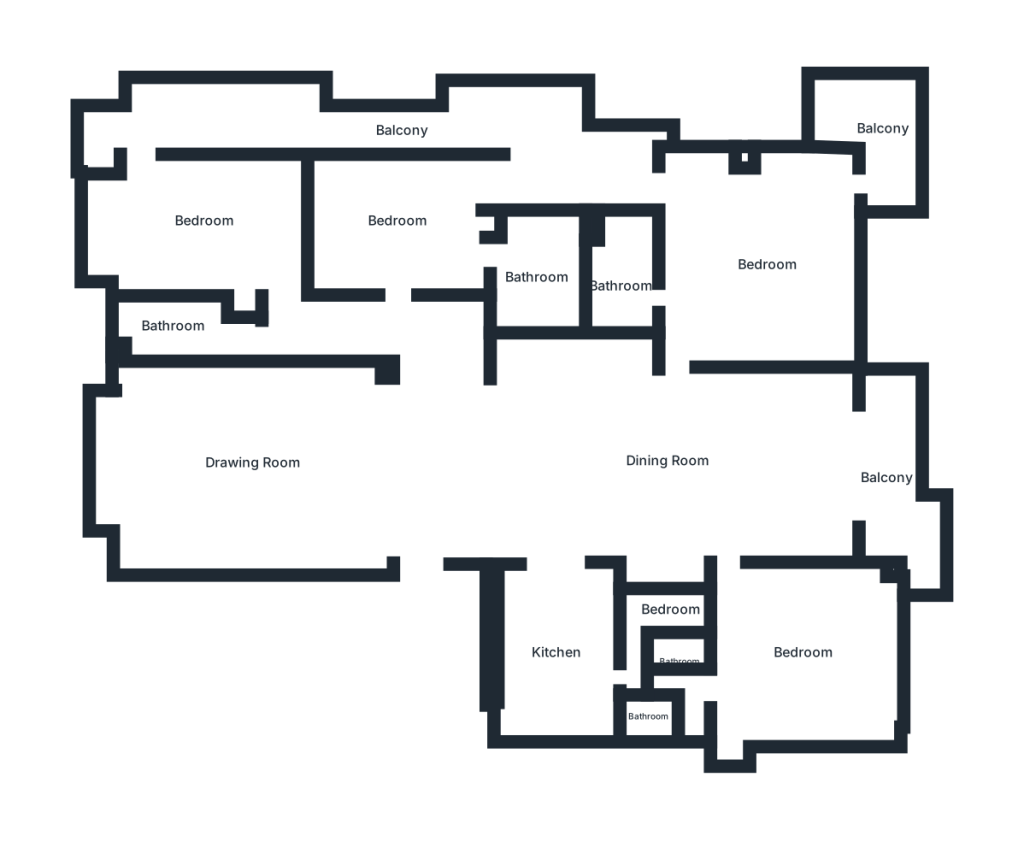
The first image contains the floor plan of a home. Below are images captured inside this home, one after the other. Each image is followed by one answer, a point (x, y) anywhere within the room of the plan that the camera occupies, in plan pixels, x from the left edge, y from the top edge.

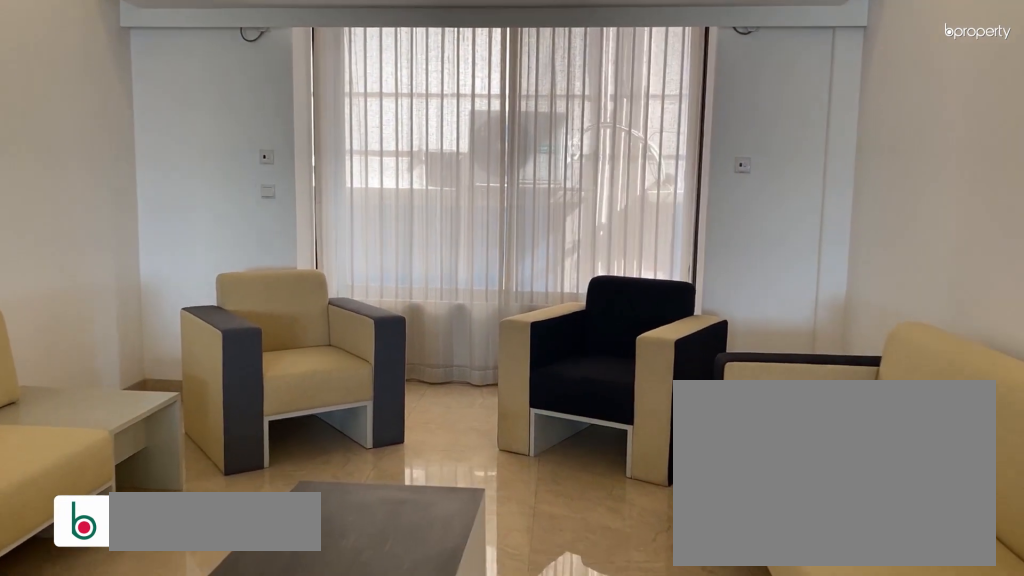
(256, 471)
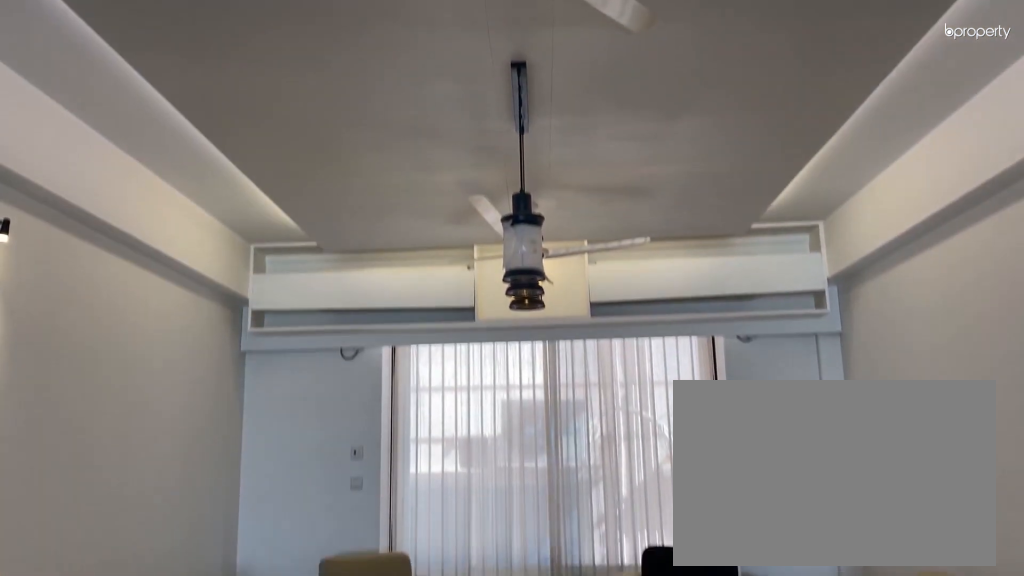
(256, 471)
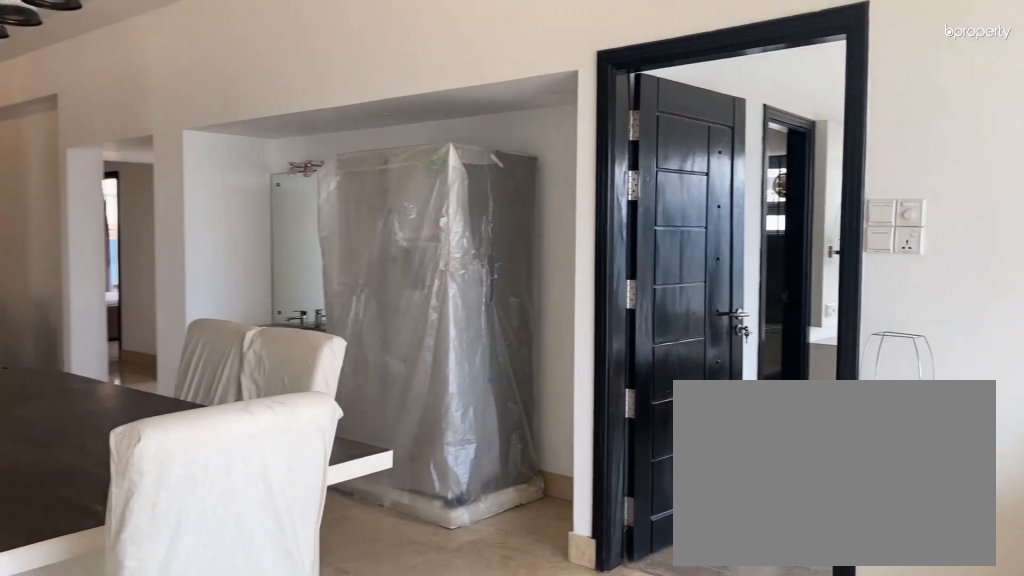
(663, 461)
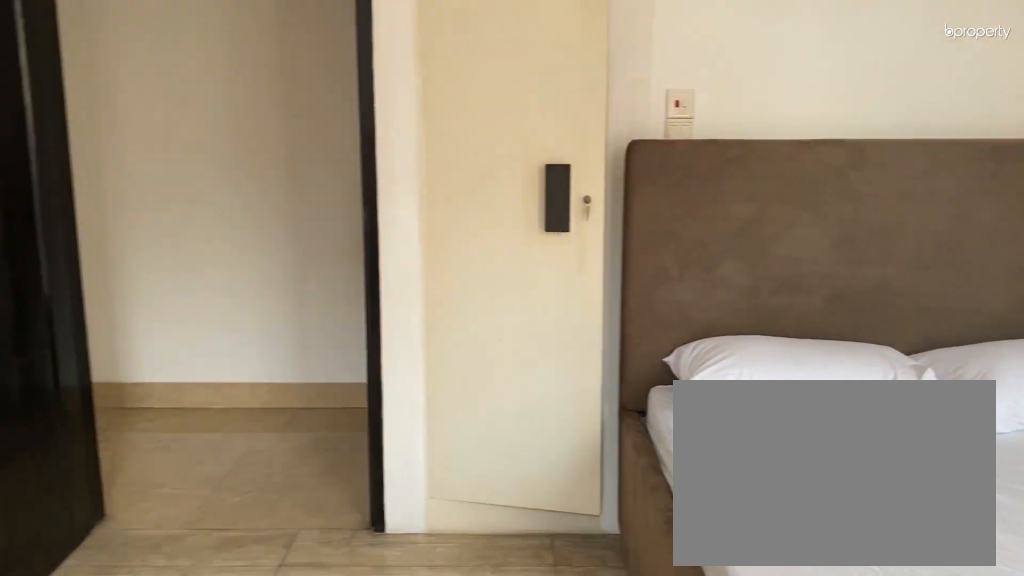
(202, 225)
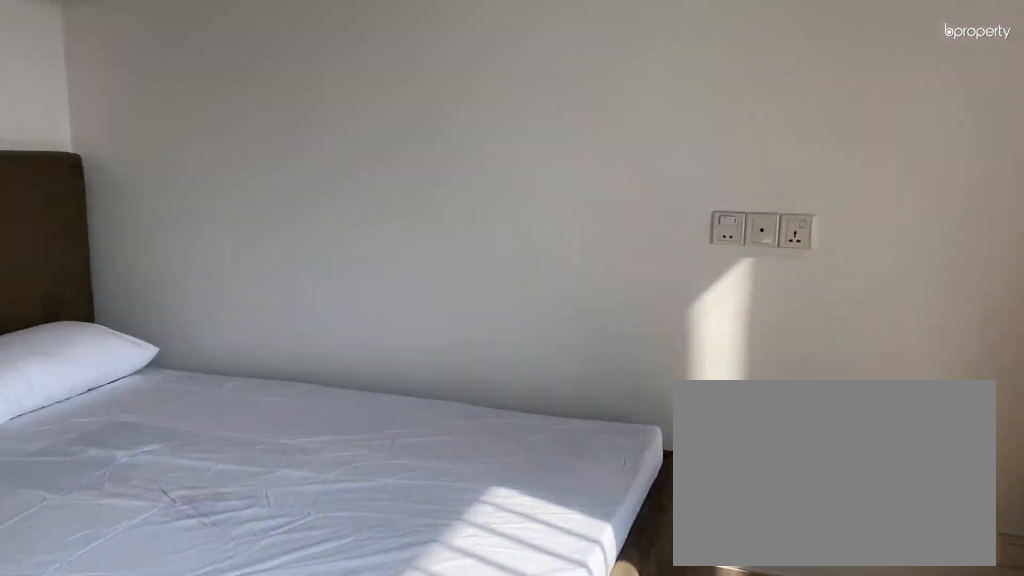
(395, 220)
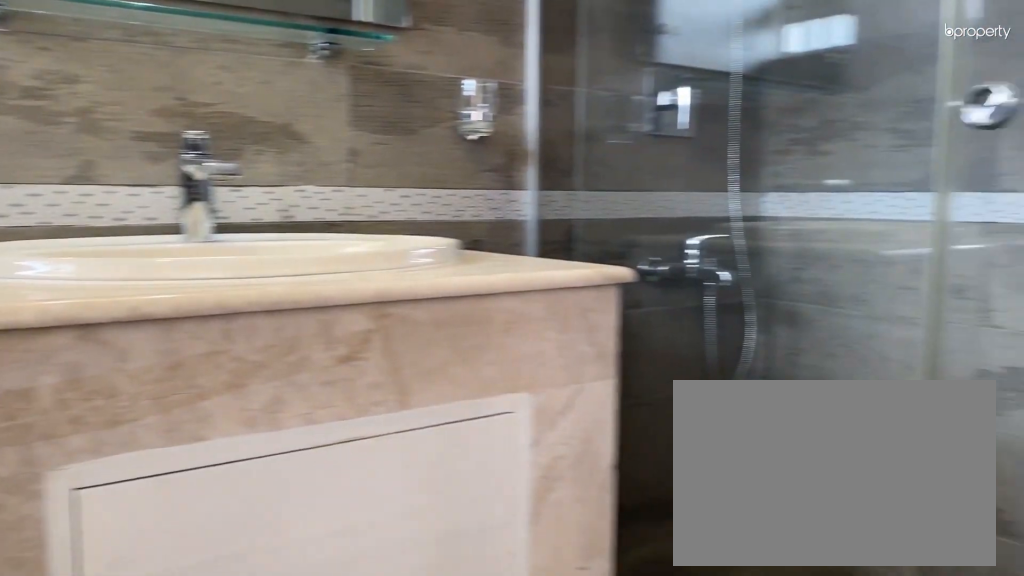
(534, 278)
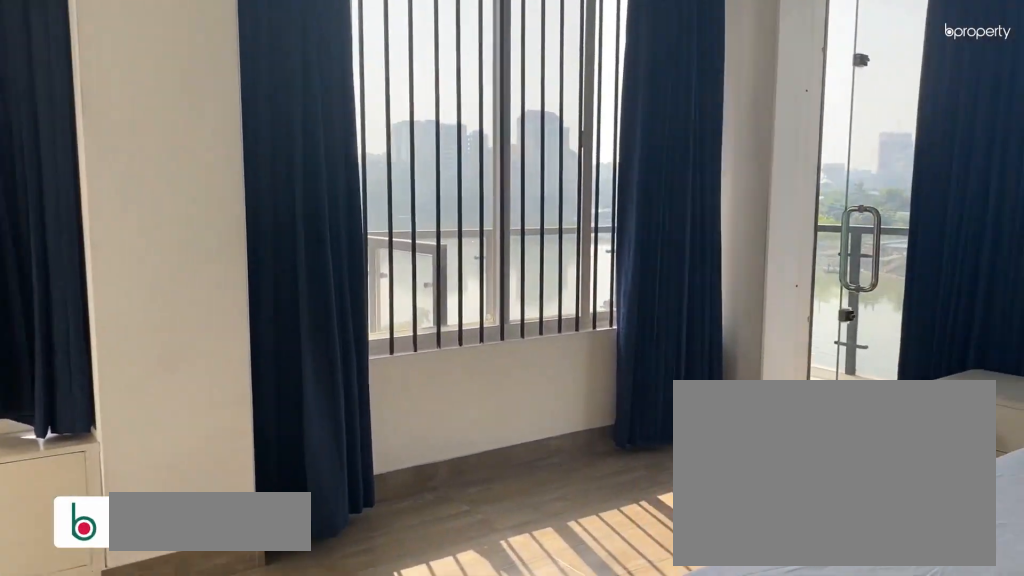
(754, 268)
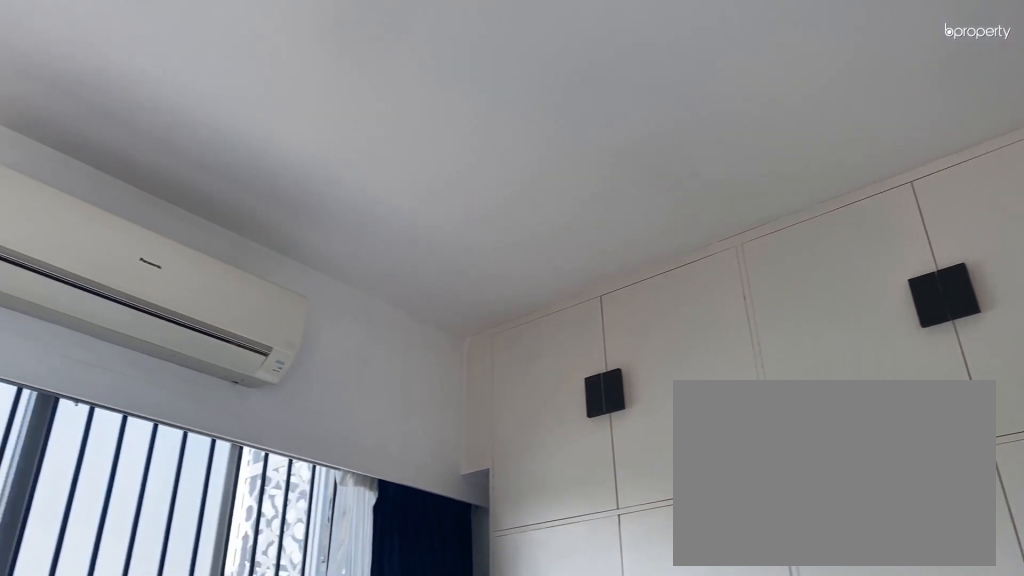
(754, 268)
